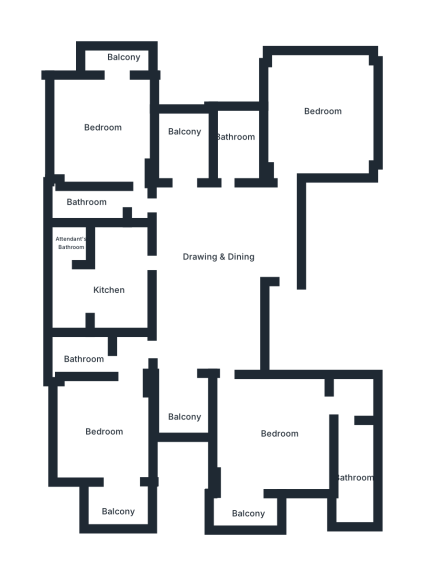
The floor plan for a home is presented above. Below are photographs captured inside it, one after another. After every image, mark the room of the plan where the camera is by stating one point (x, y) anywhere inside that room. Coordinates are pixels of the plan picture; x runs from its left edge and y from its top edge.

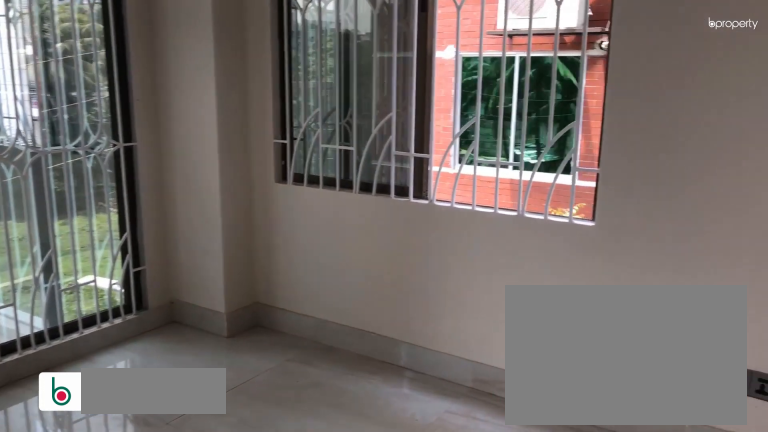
(109, 438)
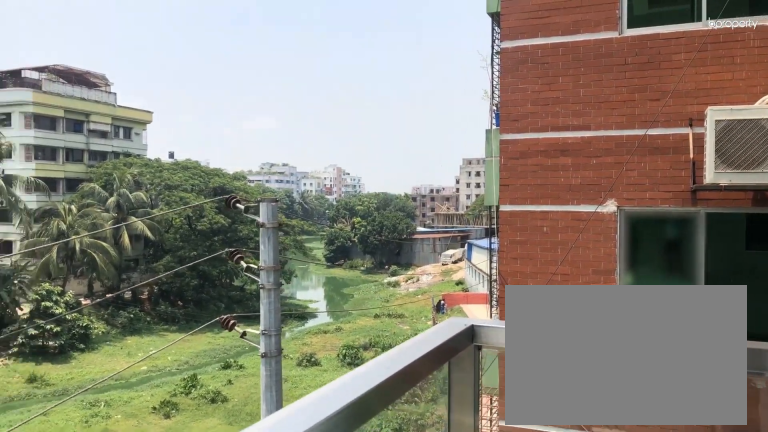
(120, 502)
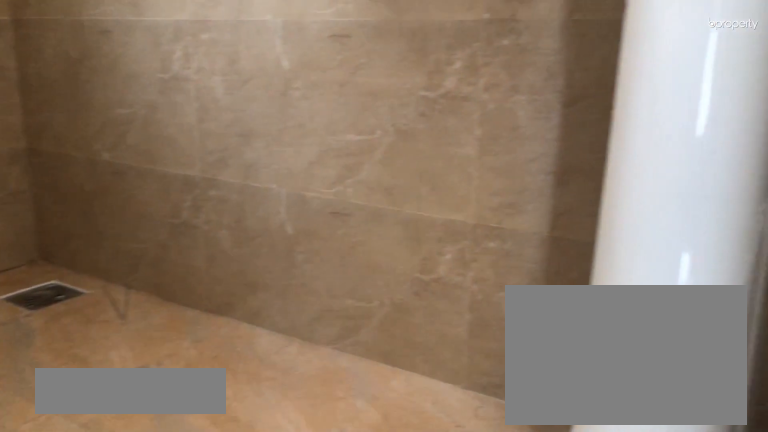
(88, 355)
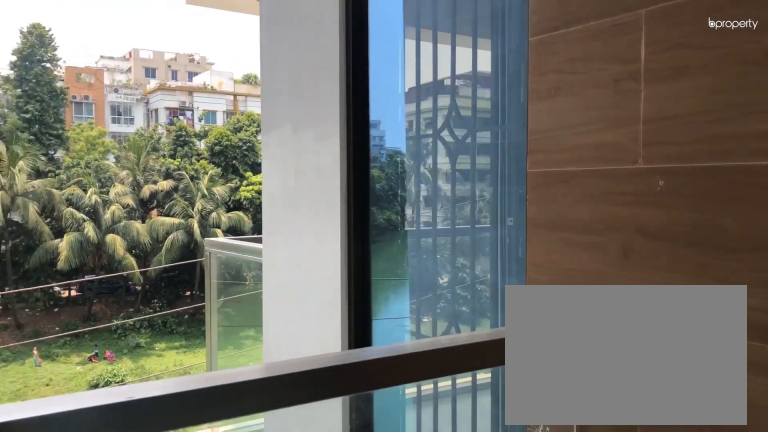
(178, 407)
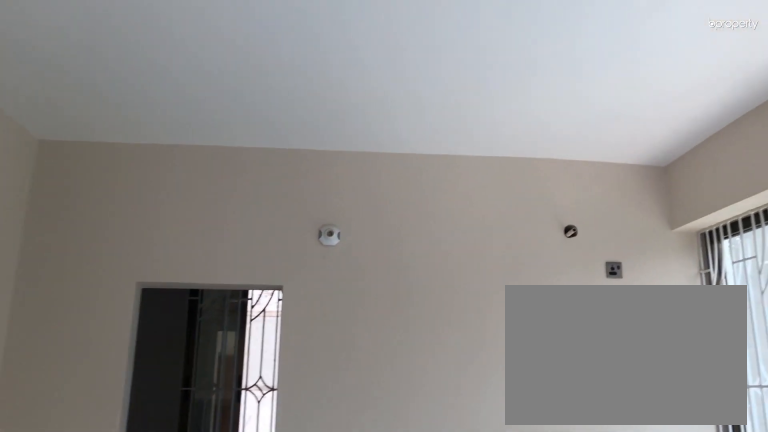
(270, 439)
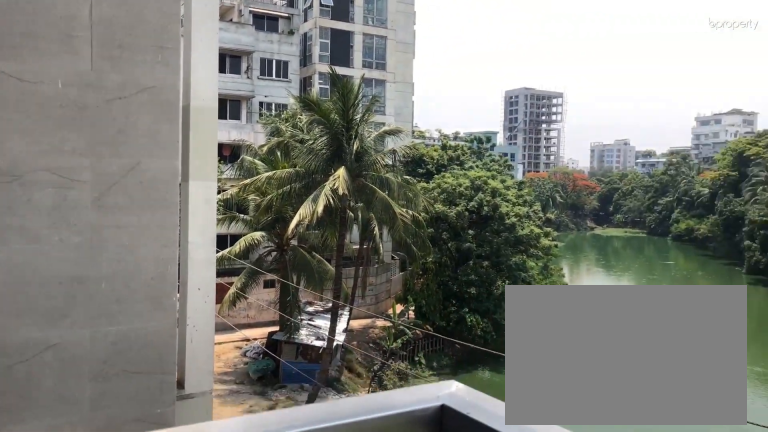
(241, 510)
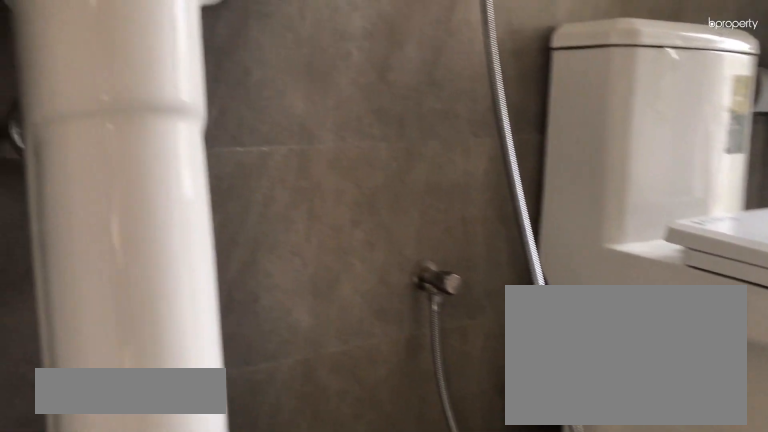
(355, 469)
